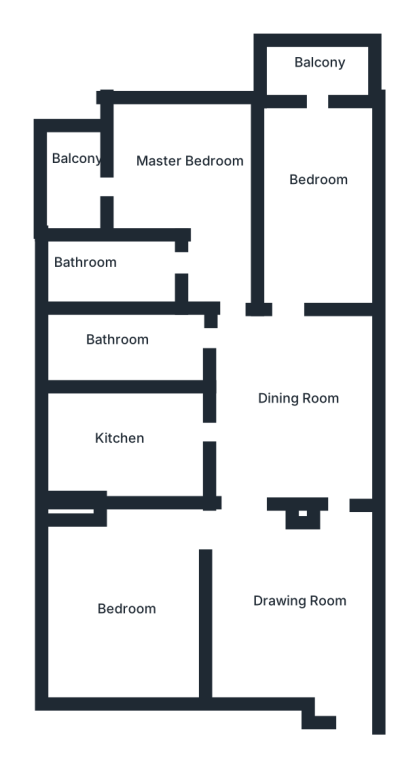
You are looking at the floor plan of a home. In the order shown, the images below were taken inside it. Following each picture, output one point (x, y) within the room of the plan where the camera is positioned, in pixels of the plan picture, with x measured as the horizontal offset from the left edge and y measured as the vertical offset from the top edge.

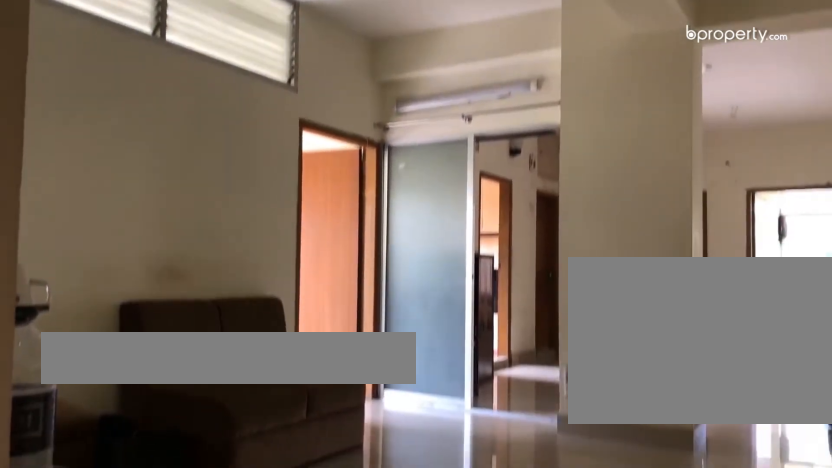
(338, 573)
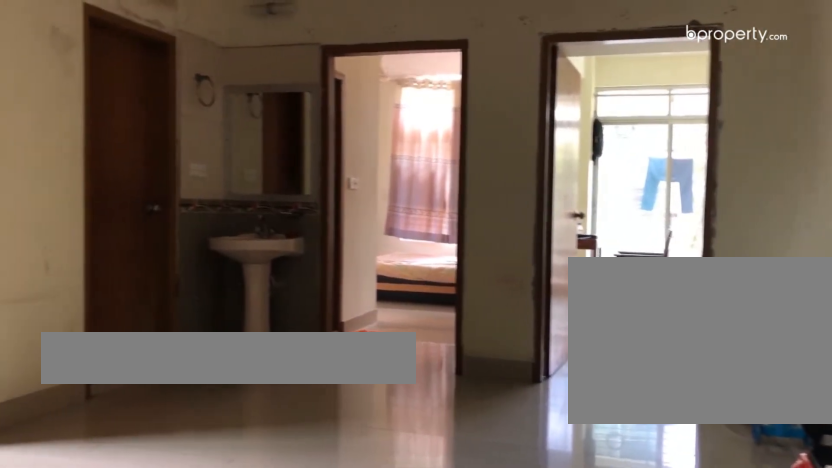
(290, 420)
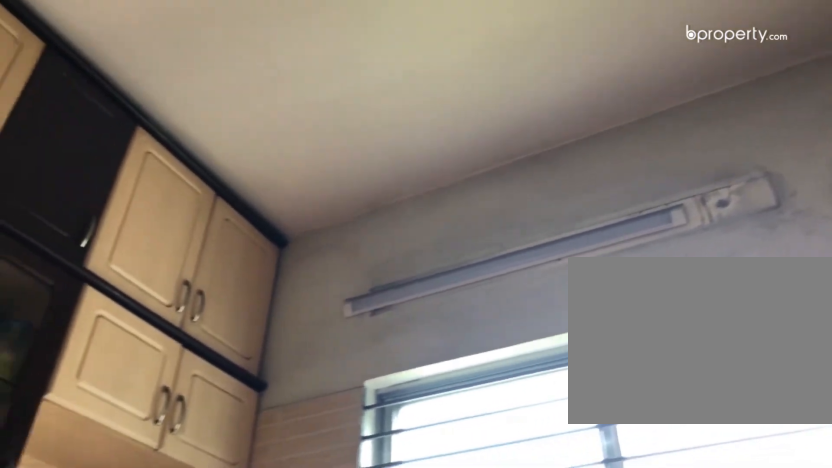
(139, 439)
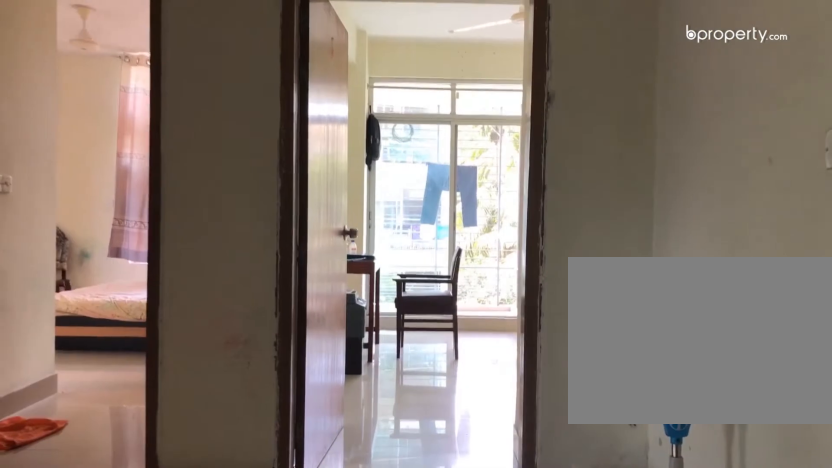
(286, 347)
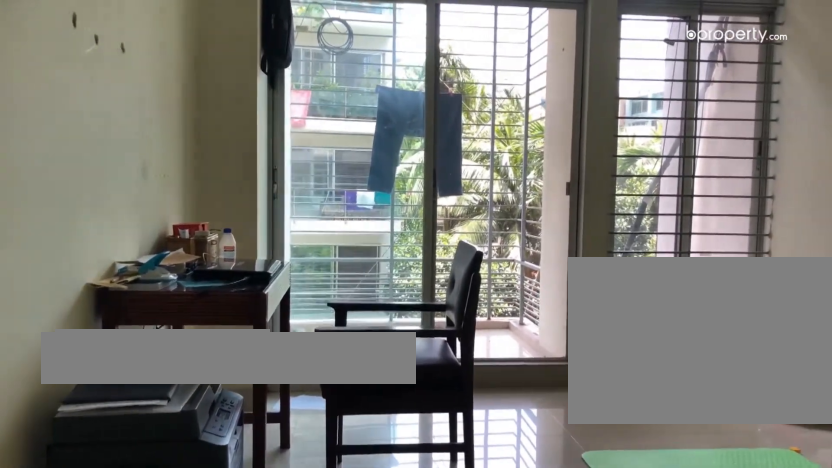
(316, 212)
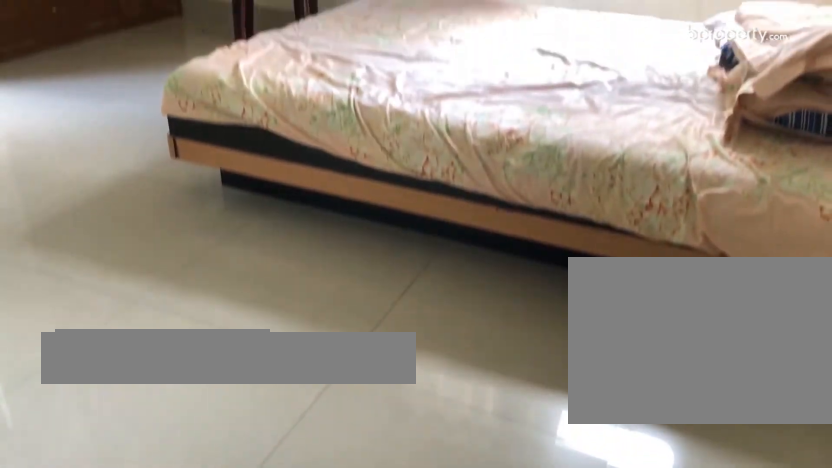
(206, 185)
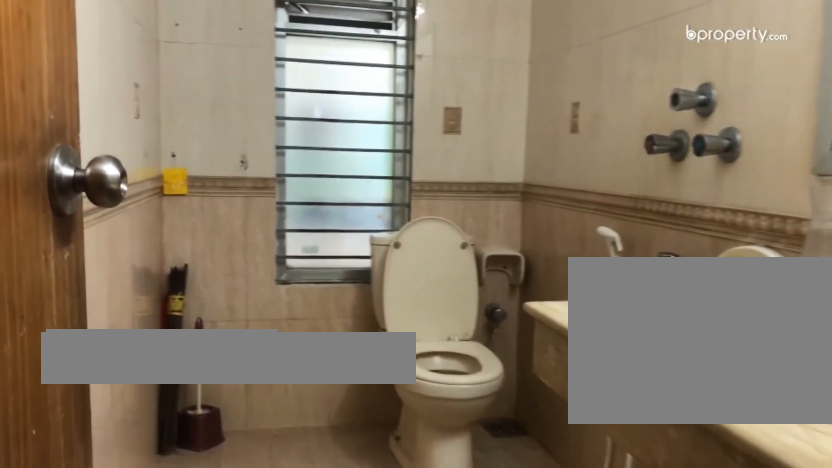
(117, 271)
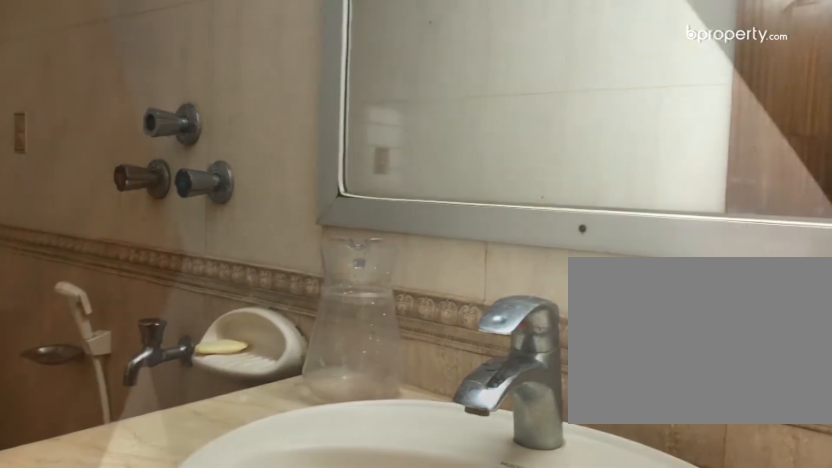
(117, 271)
